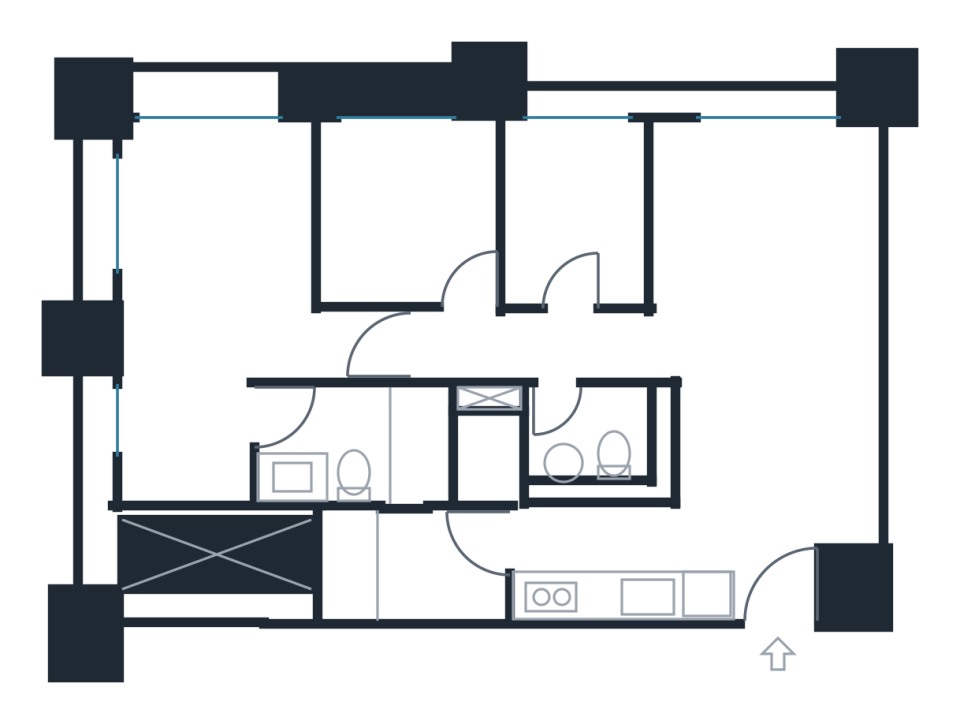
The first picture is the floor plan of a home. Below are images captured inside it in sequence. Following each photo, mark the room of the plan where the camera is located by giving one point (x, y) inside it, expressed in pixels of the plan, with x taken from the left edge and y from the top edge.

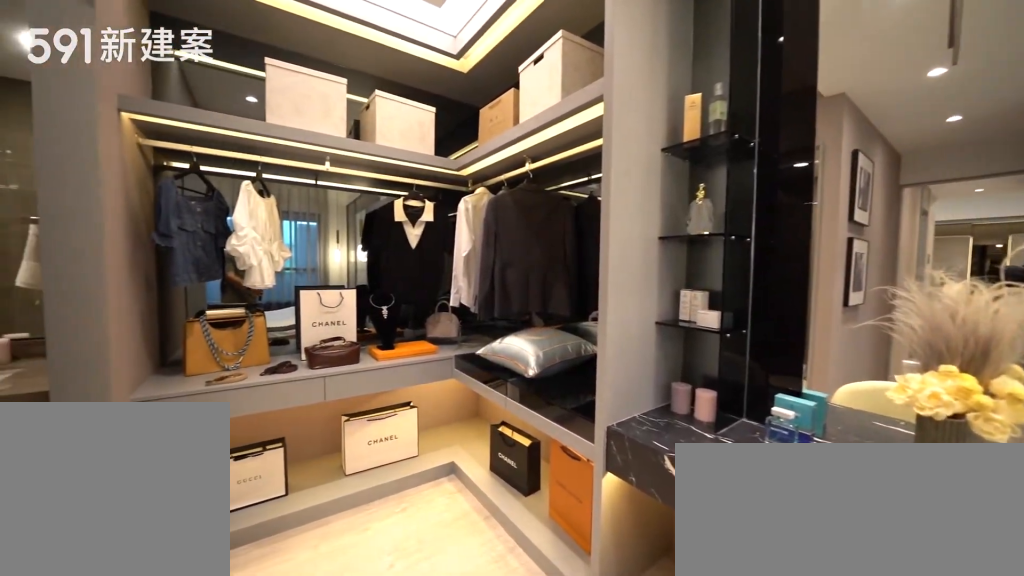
(208, 291)
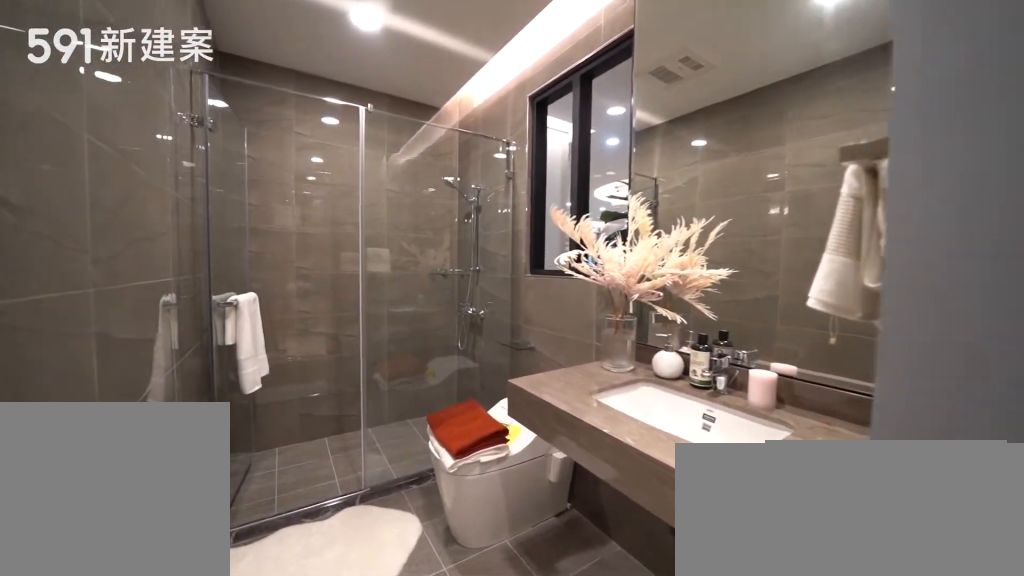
(365, 447)
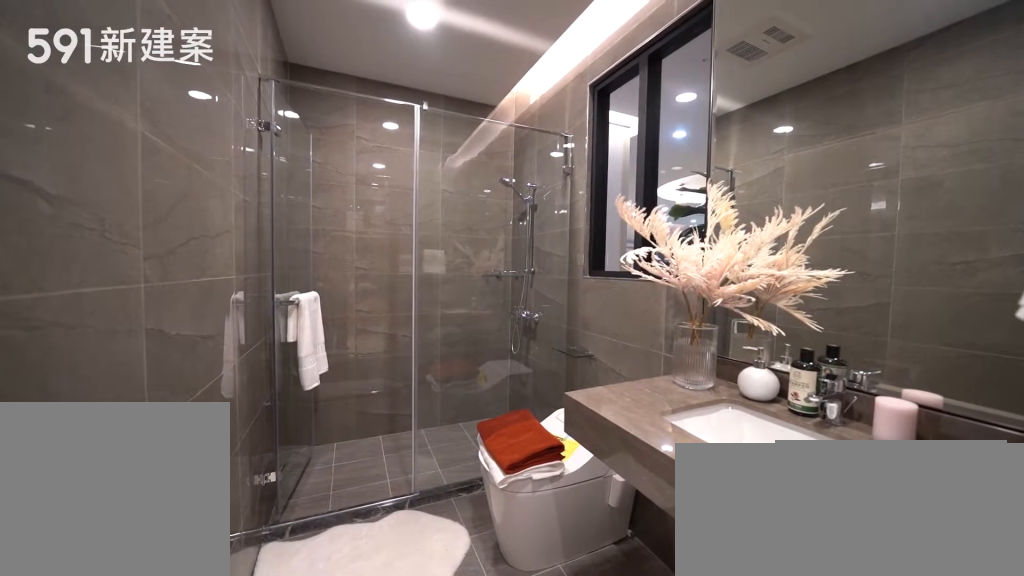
(365, 447)
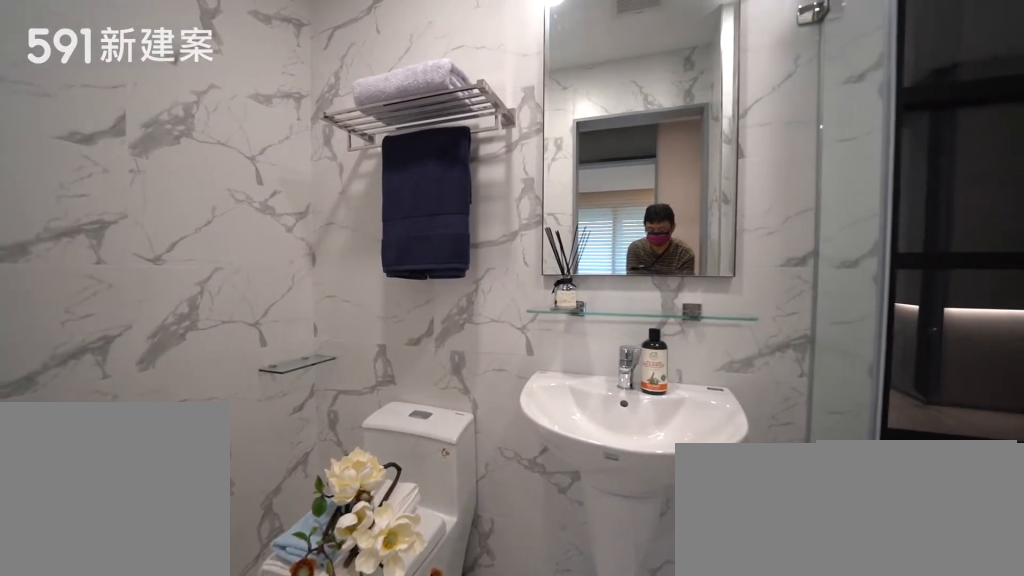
(541, 438)
